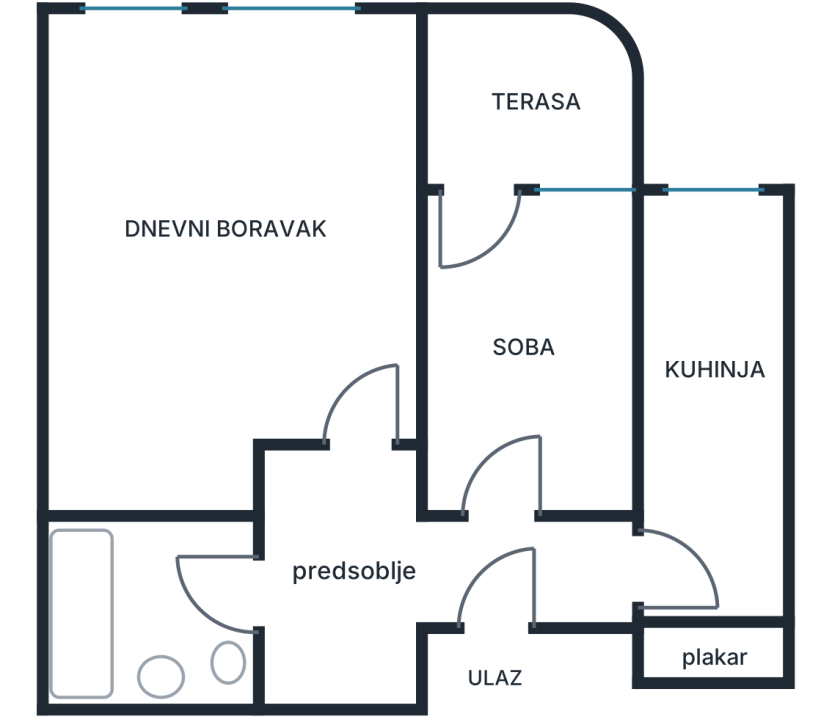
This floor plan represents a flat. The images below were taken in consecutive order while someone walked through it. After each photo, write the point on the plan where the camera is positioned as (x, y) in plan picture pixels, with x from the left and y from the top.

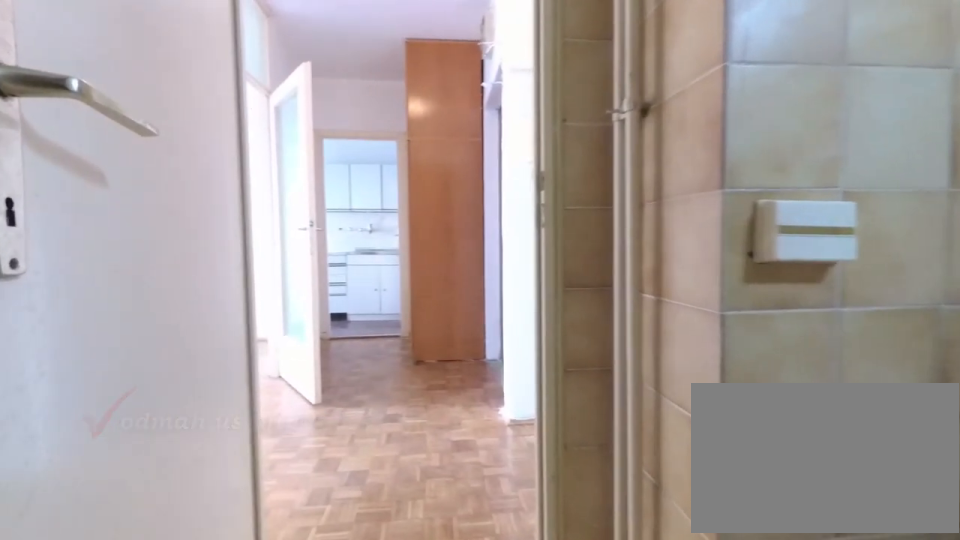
(106, 575)
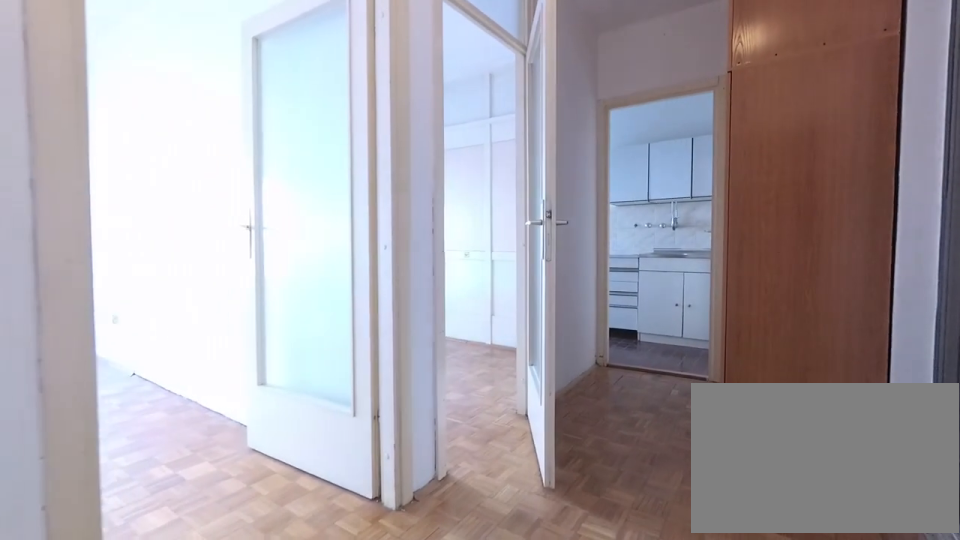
(249, 590)
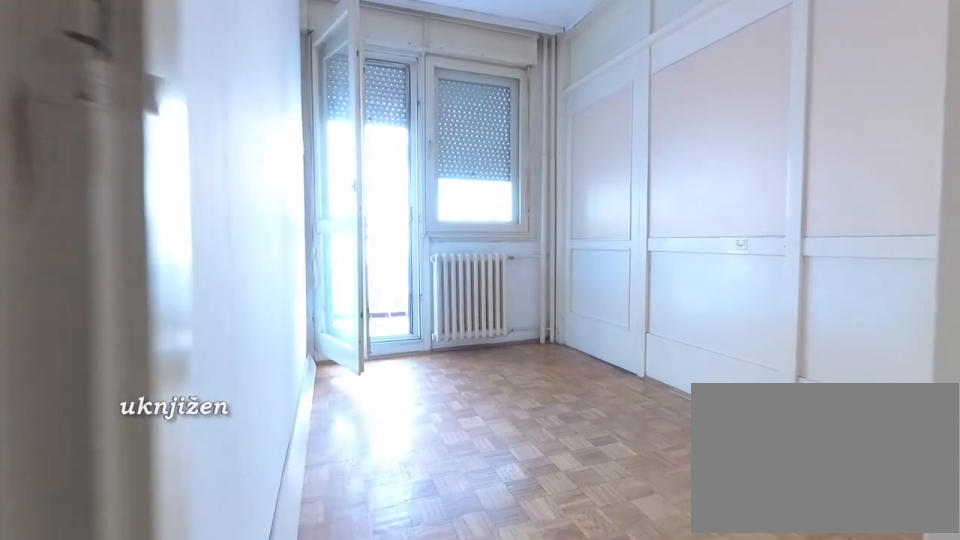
(487, 539)
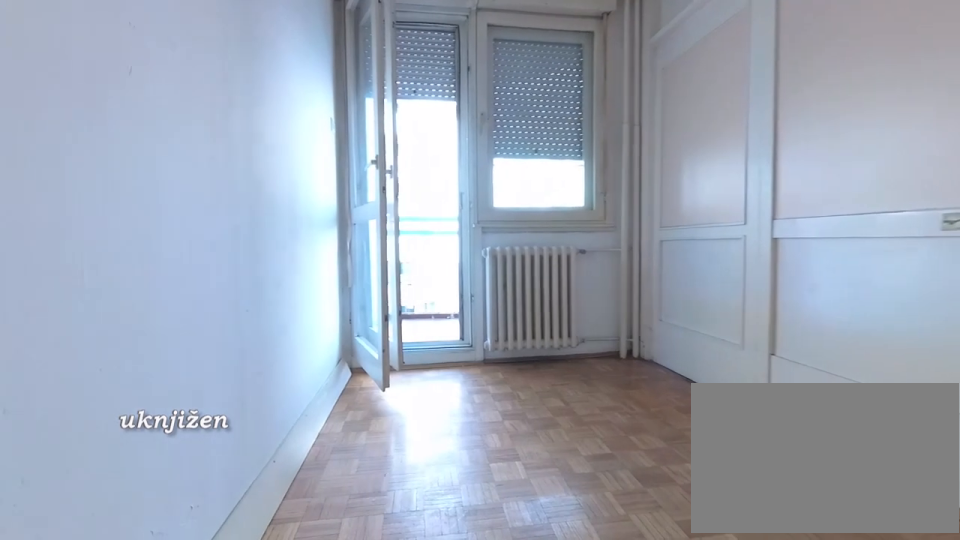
(492, 506)
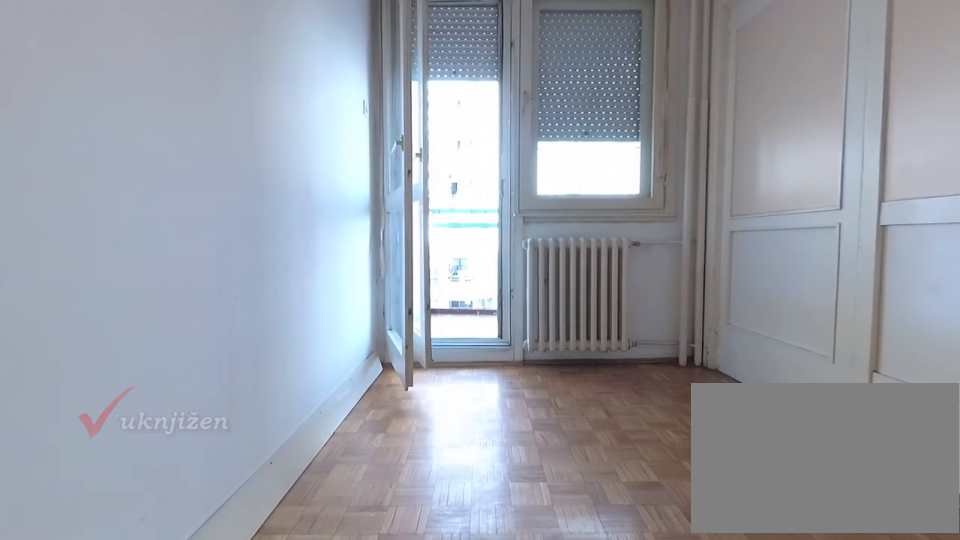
(494, 477)
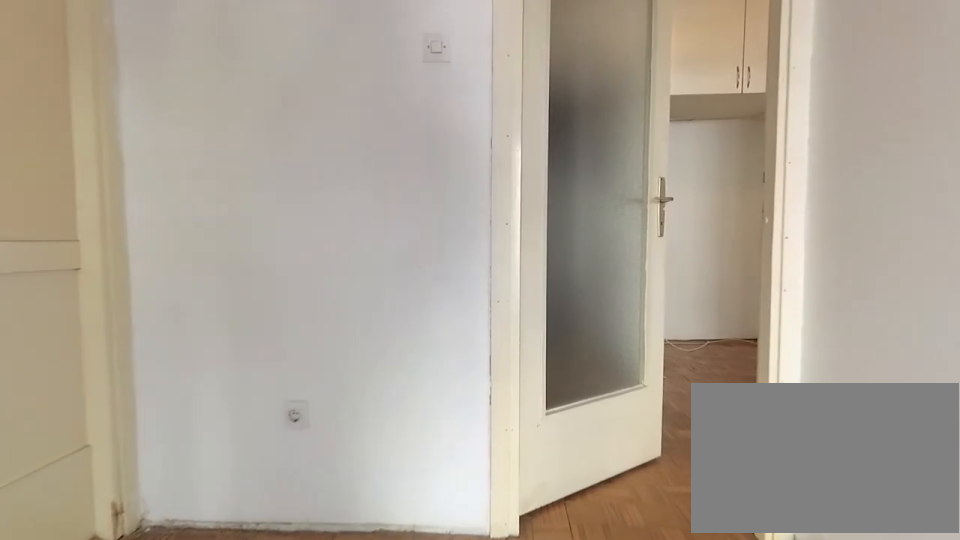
(498, 333)
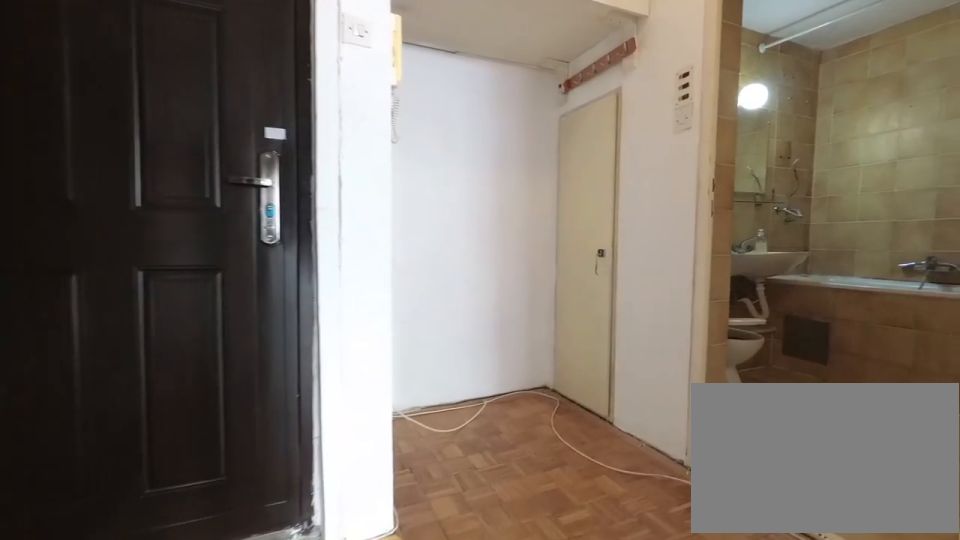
(506, 507)
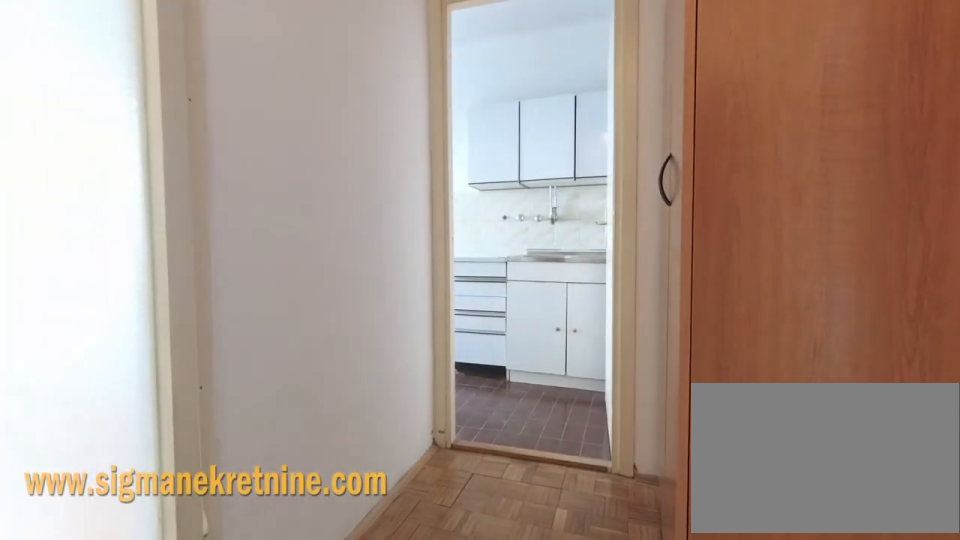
(475, 576)
